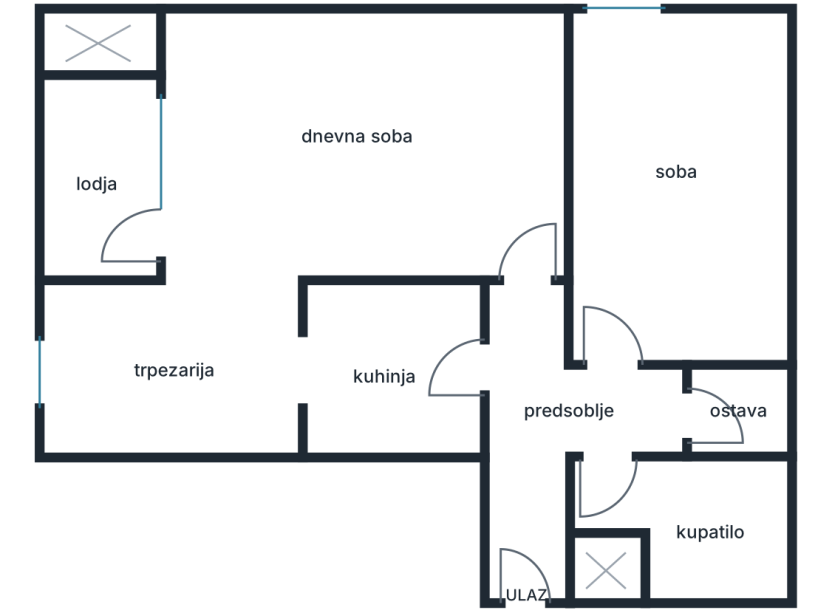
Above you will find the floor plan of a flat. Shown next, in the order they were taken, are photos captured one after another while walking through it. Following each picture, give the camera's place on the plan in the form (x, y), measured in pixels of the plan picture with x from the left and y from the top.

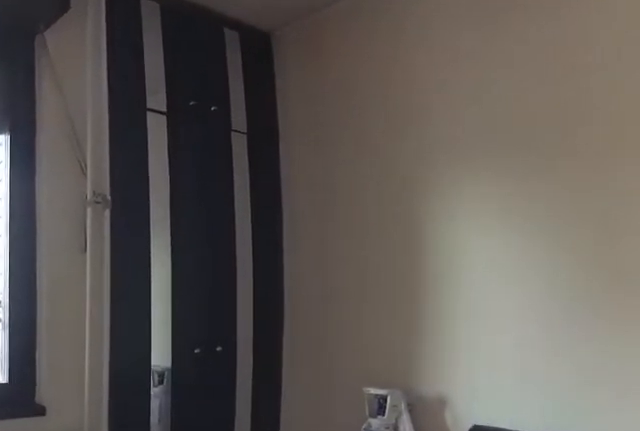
(275, 205)
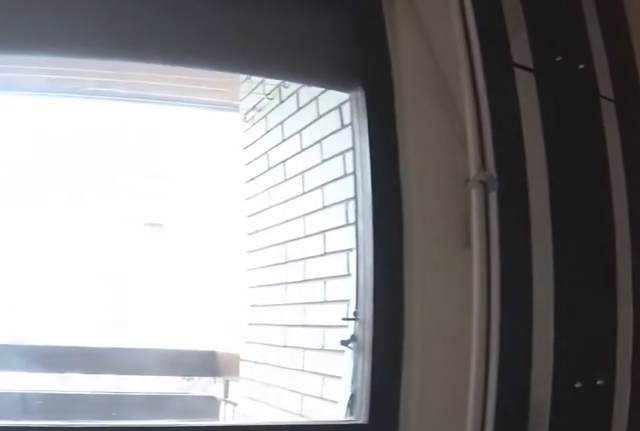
(236, 201)
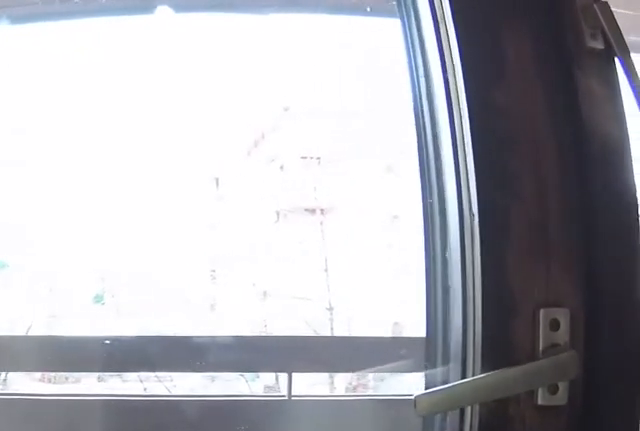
(200, 195)
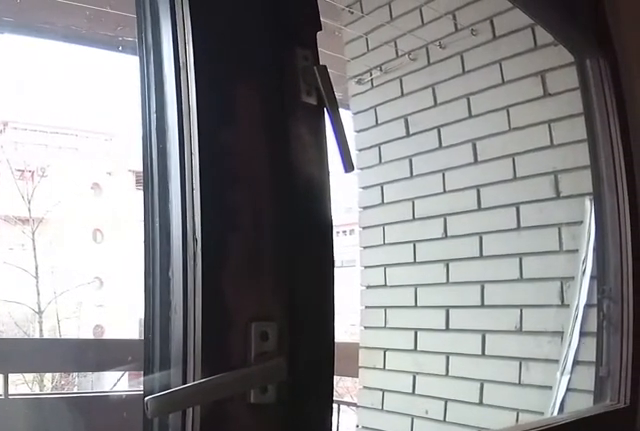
(200, 185)
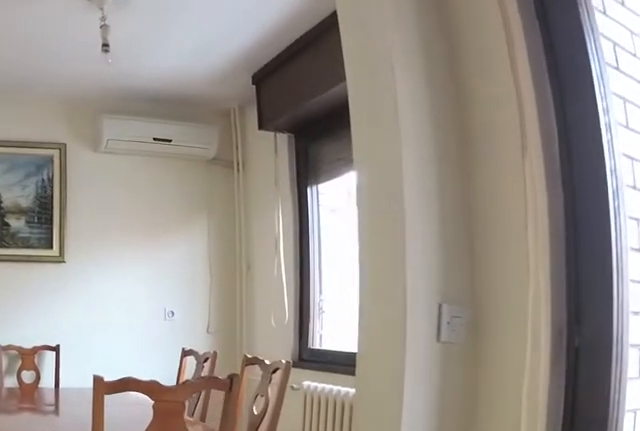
(203, 203)
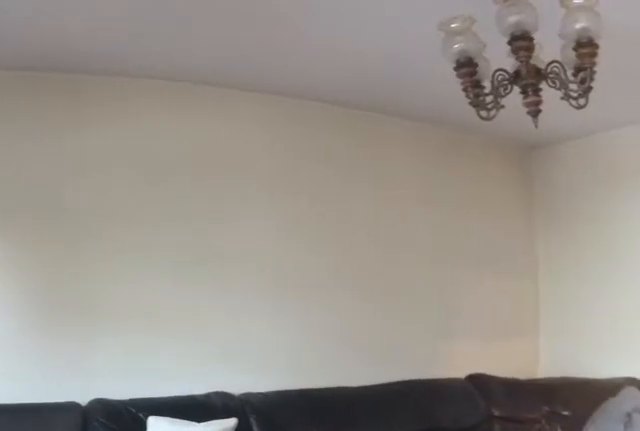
(205, 237)
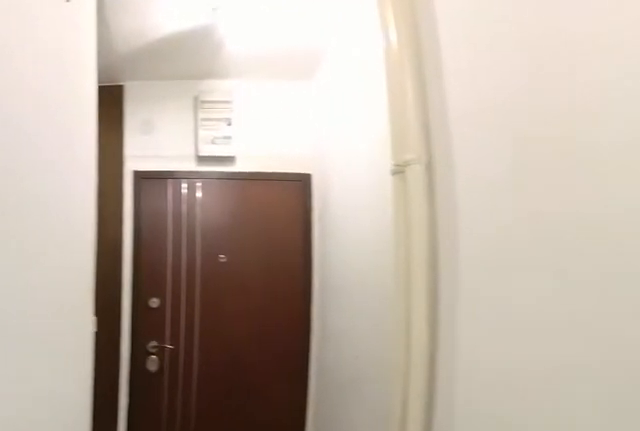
(505, 376)
